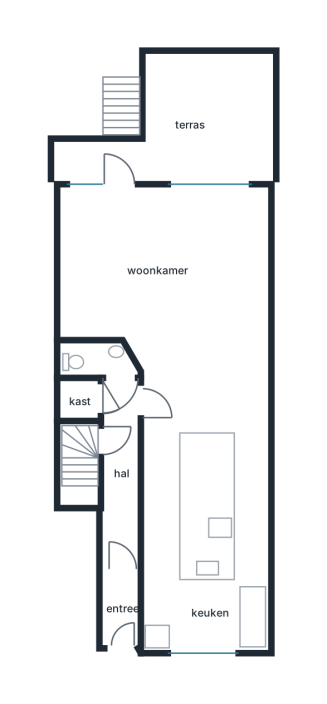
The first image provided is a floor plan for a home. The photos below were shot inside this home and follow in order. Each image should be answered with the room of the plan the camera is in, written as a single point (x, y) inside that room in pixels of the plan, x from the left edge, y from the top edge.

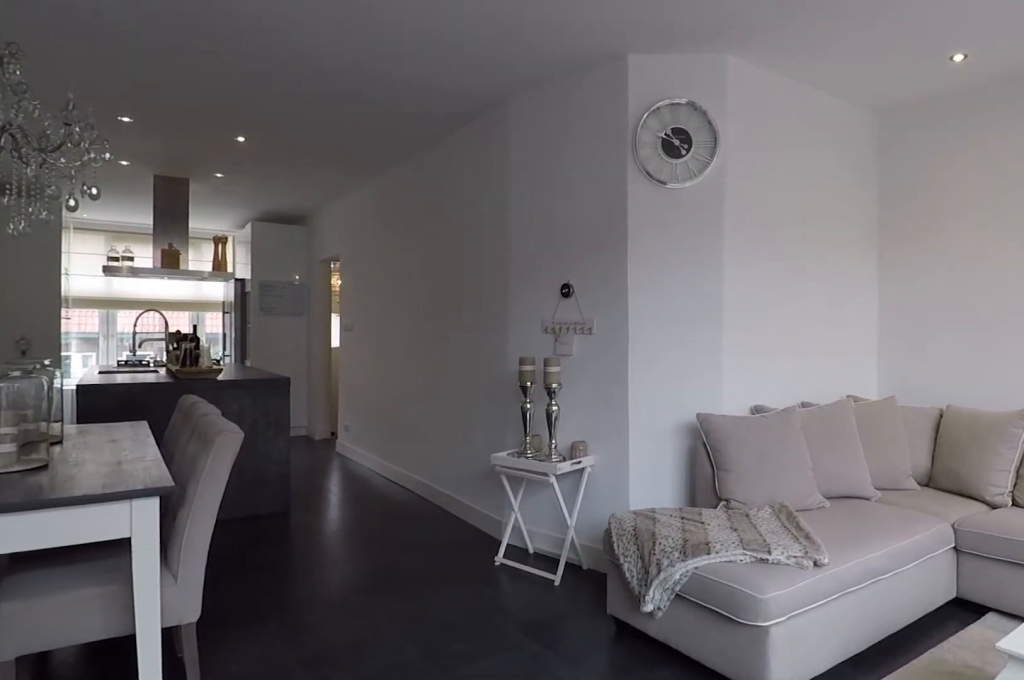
(113, 267)
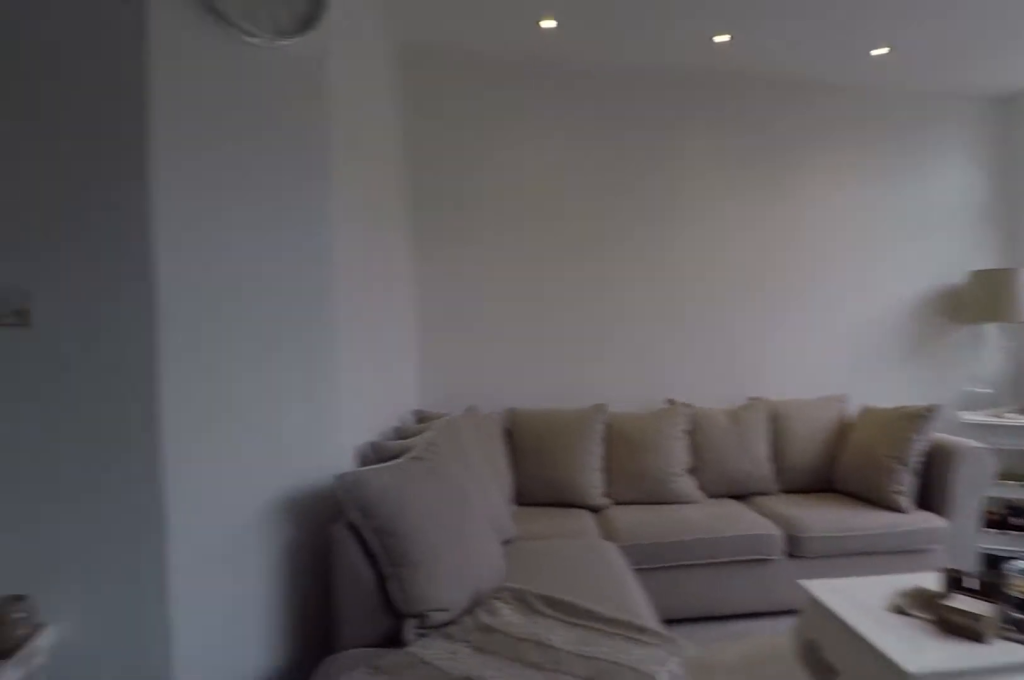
(113, 267)
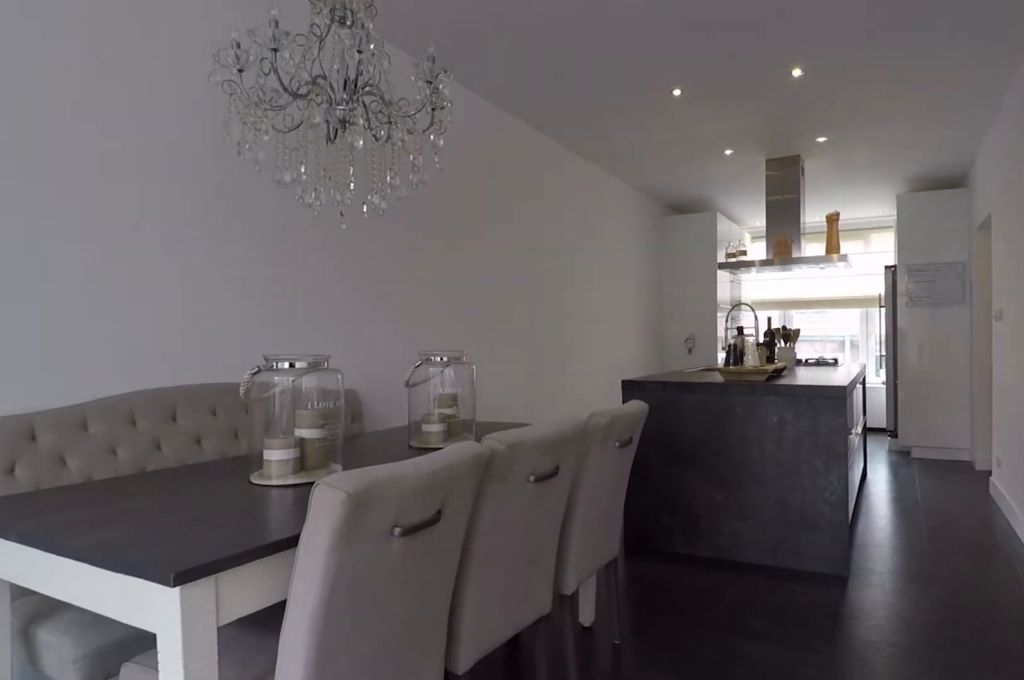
(204, 509)
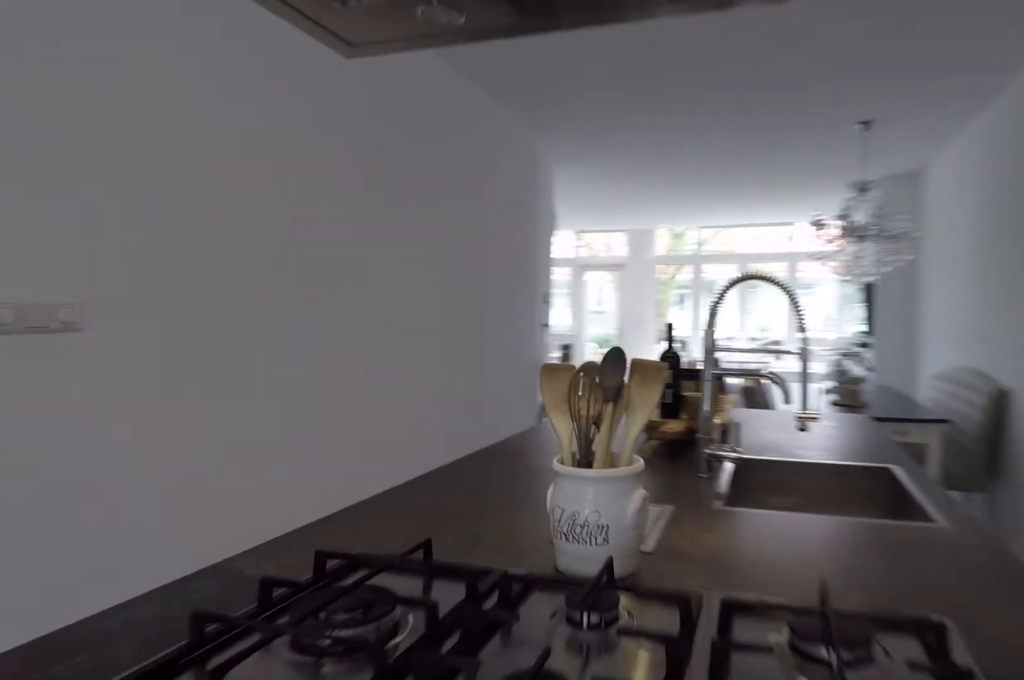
(204, 509)
